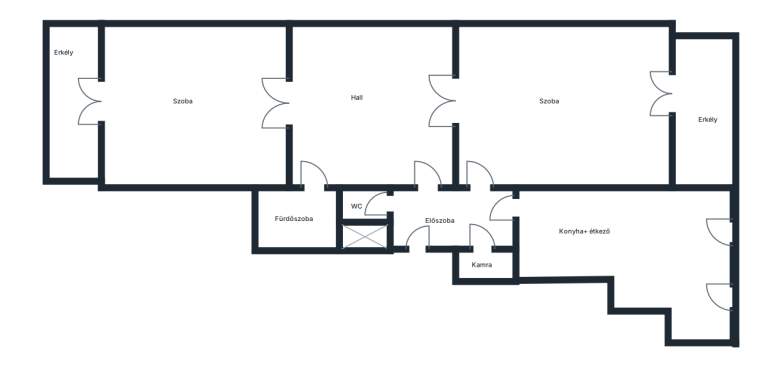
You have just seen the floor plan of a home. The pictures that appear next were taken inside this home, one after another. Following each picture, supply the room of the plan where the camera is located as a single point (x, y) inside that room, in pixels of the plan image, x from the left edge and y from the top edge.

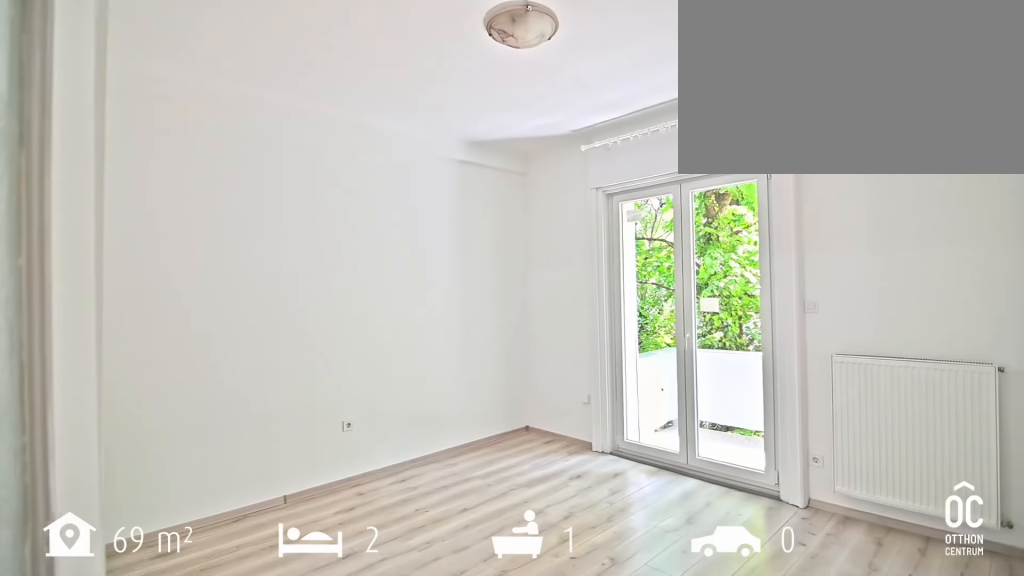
(558, 107)
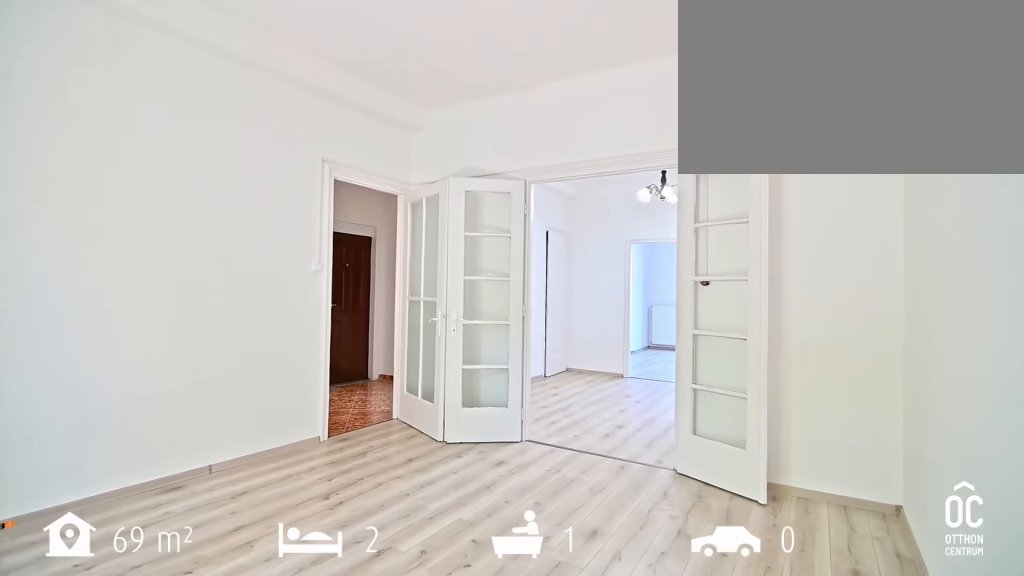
(558, 107)
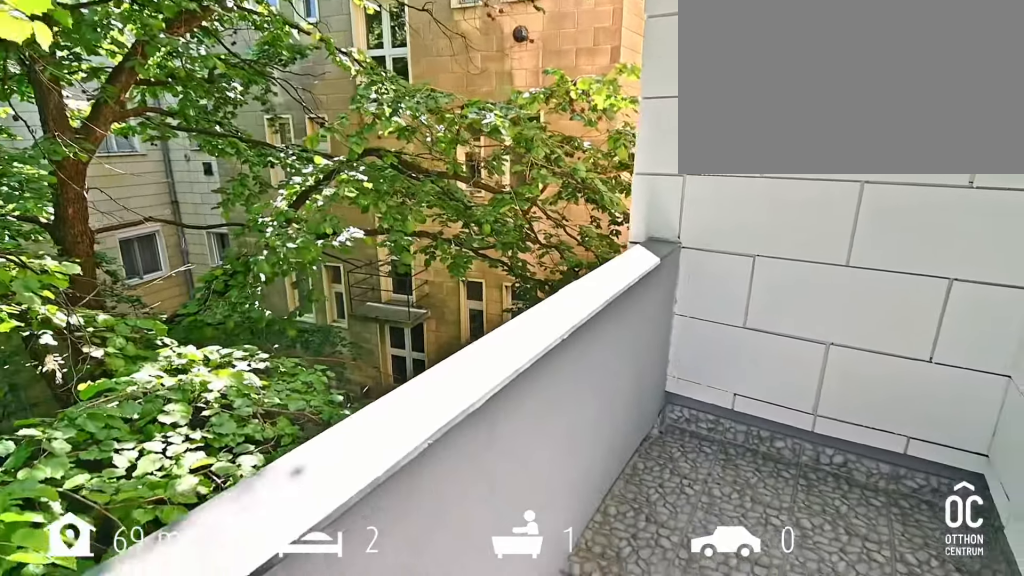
(701, 108)
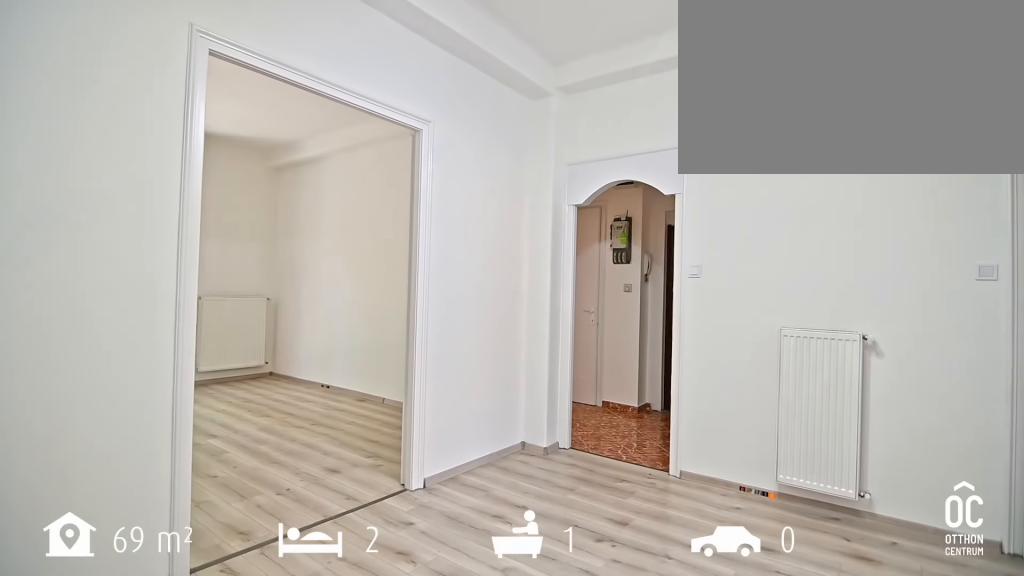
(368, 109)
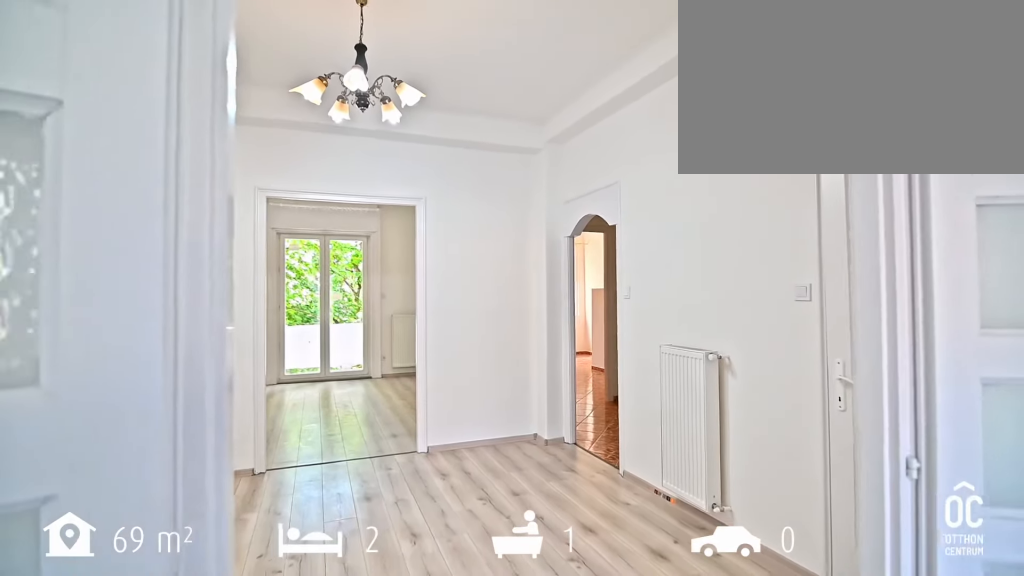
(368, 109)
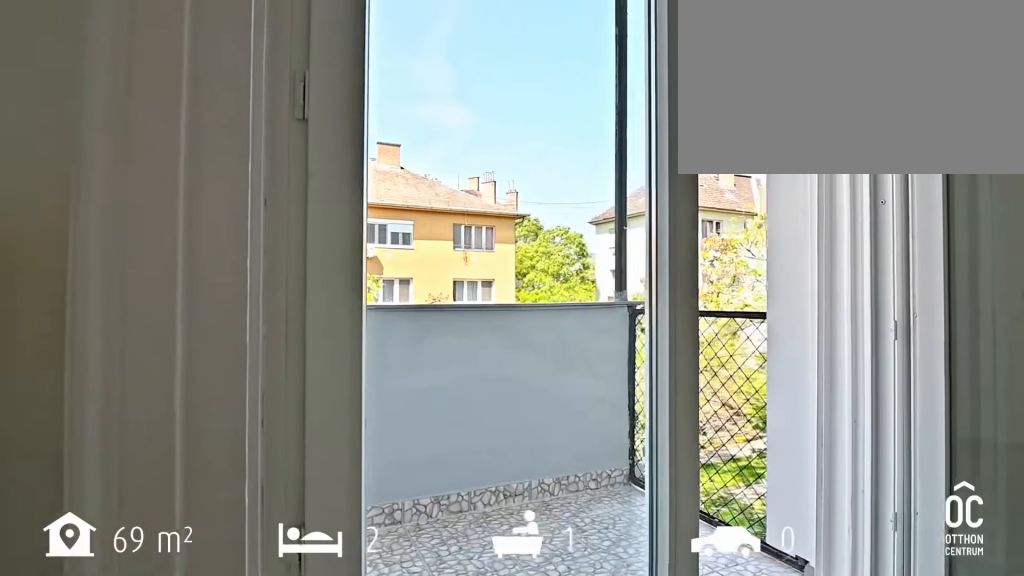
(68, 104)
